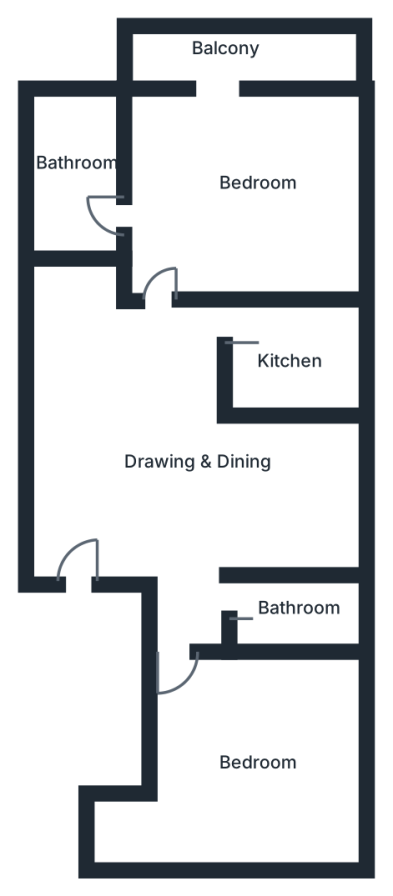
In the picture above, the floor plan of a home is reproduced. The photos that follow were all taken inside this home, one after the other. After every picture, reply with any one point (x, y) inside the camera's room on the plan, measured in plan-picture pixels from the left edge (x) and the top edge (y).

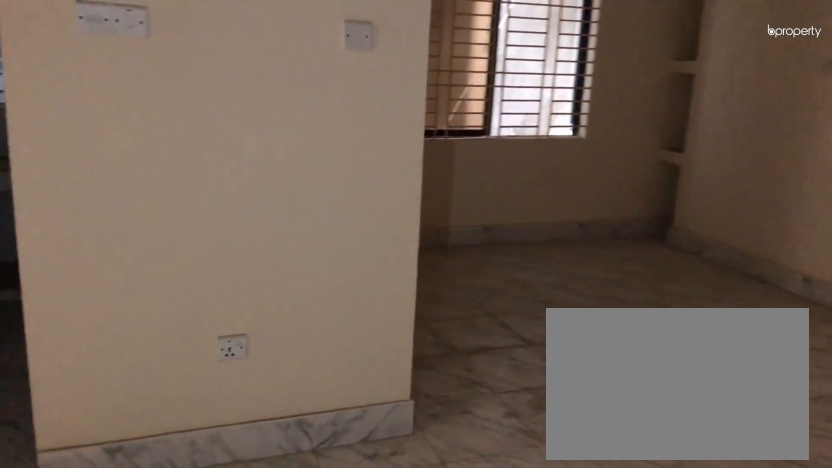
(176, 469)
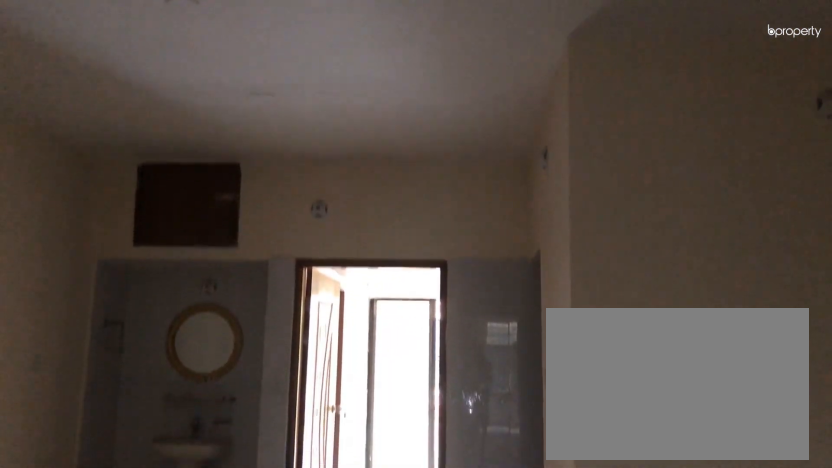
(176, 469)
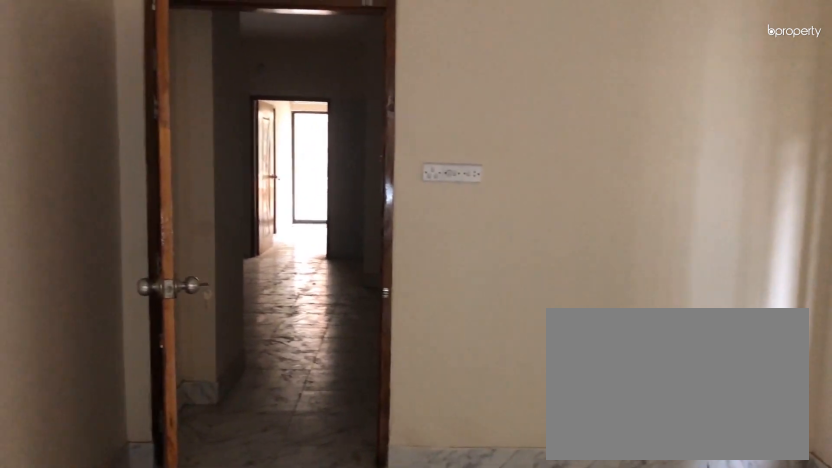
(254, 780)
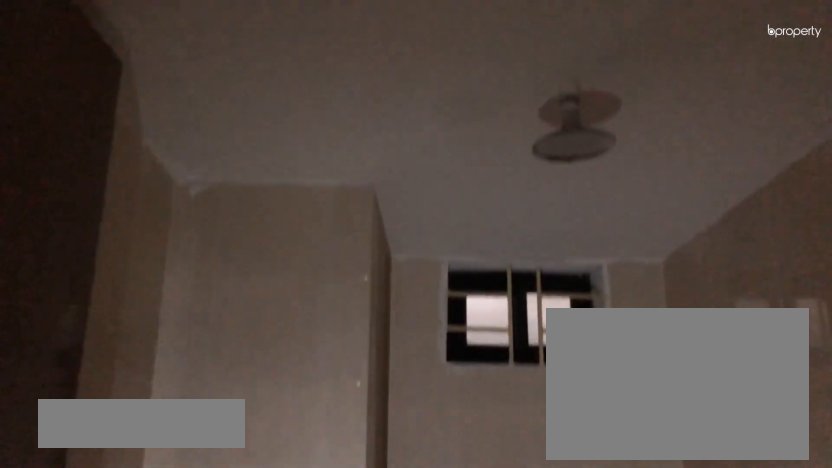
(306, 618)
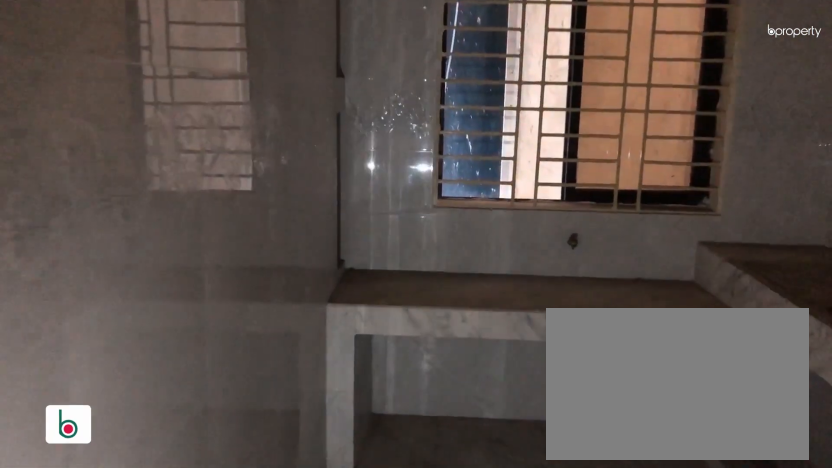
(294, 358)
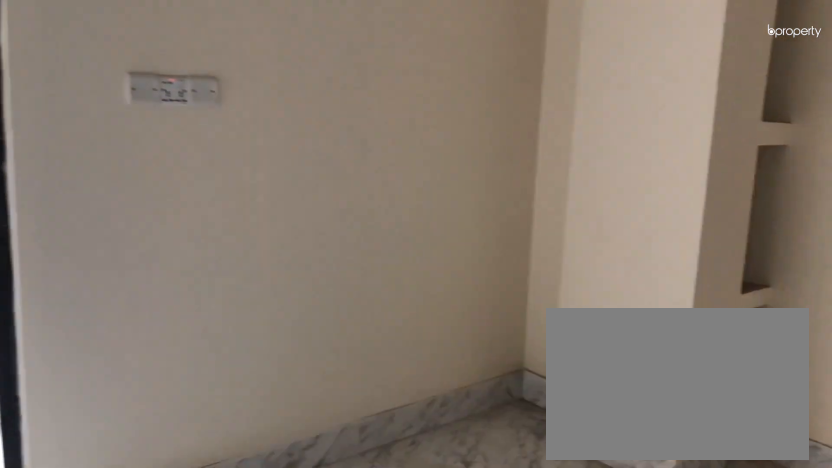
(250, 197)
